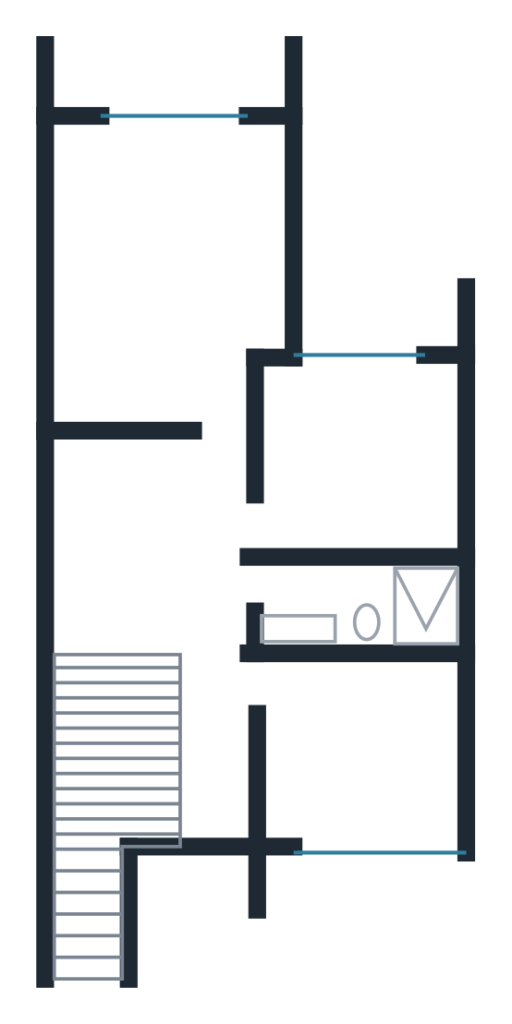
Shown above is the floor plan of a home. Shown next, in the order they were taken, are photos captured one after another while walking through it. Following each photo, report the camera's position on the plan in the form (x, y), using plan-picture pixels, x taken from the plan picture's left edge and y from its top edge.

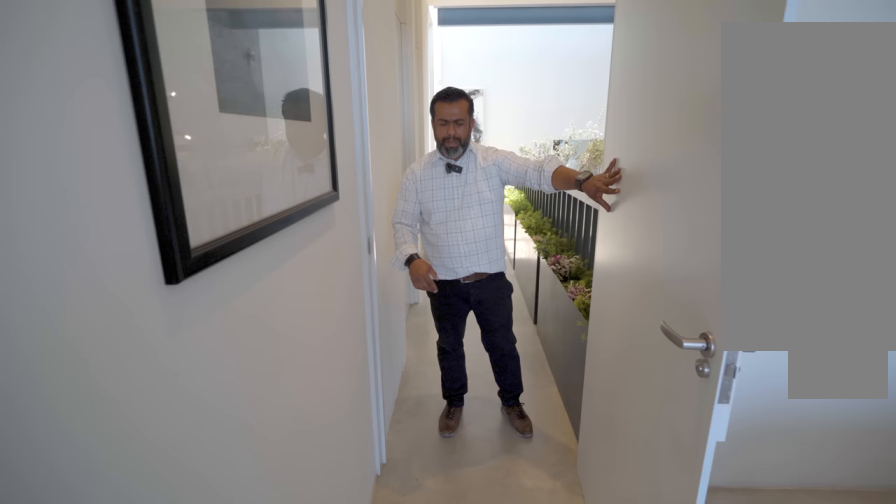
(227, 425)
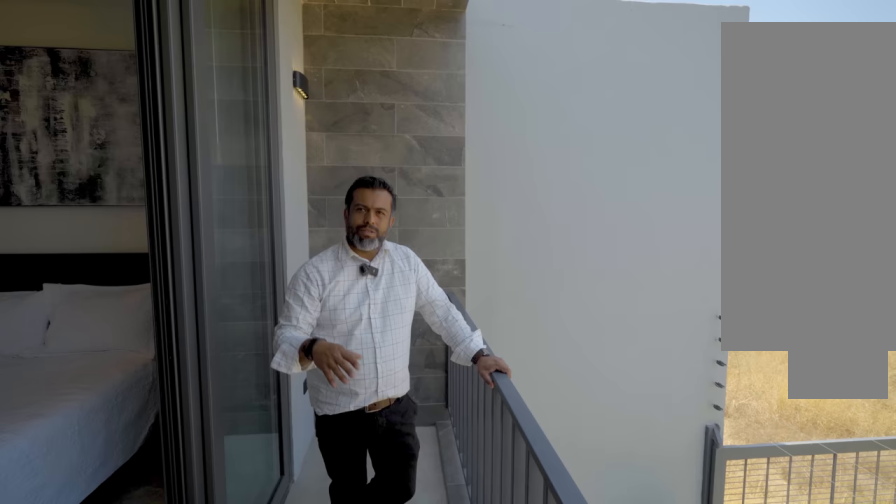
(192, 87)
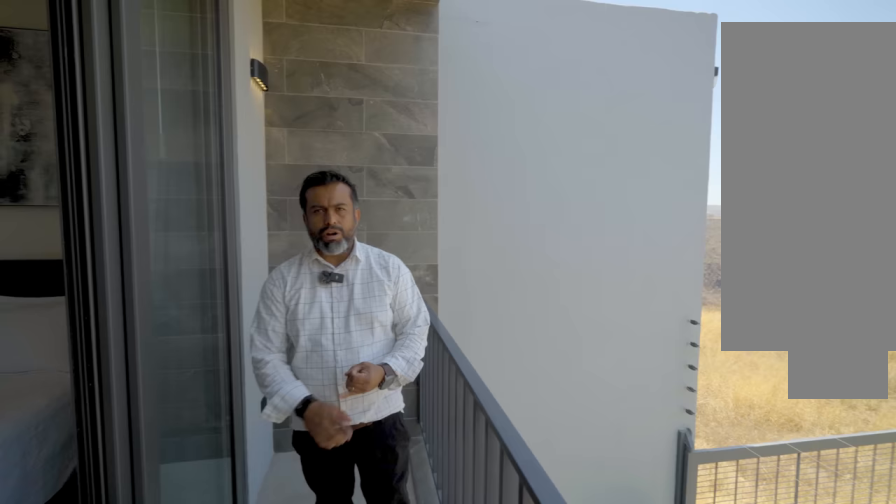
(193, 86)
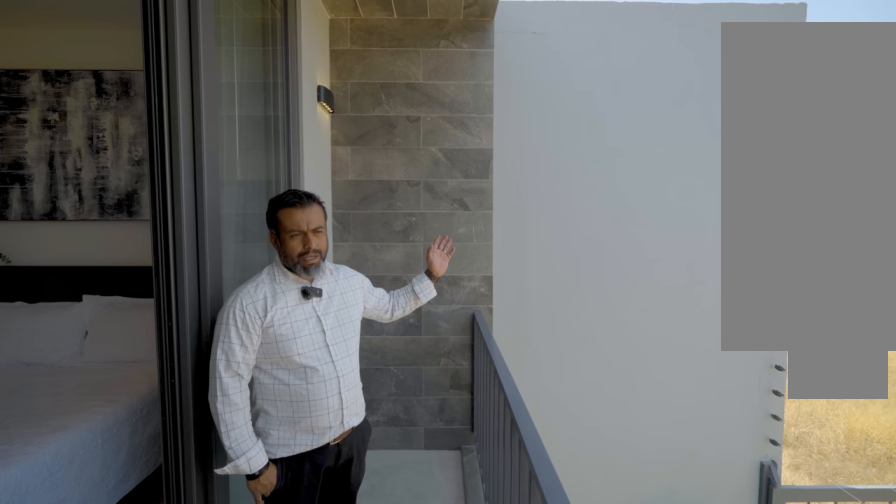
(192, 87)
